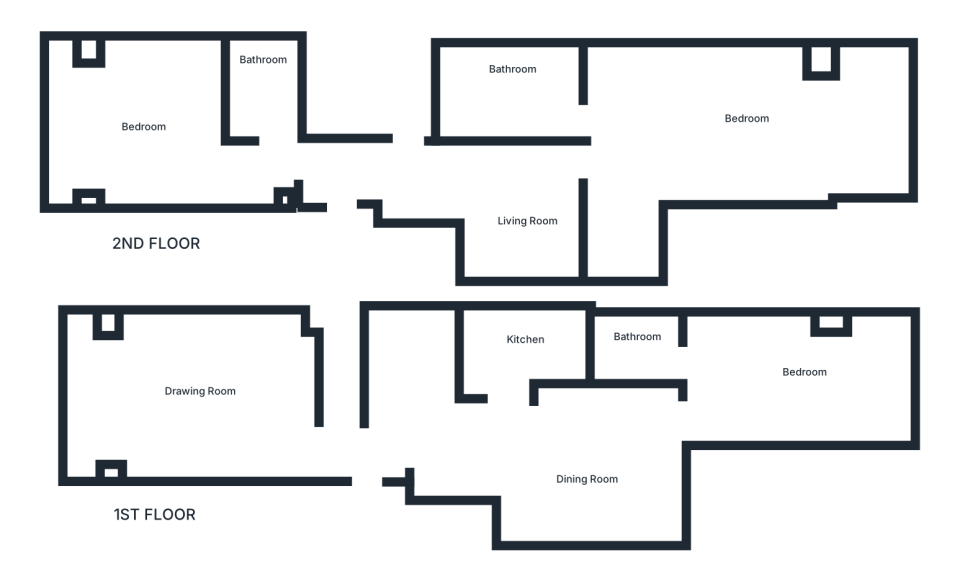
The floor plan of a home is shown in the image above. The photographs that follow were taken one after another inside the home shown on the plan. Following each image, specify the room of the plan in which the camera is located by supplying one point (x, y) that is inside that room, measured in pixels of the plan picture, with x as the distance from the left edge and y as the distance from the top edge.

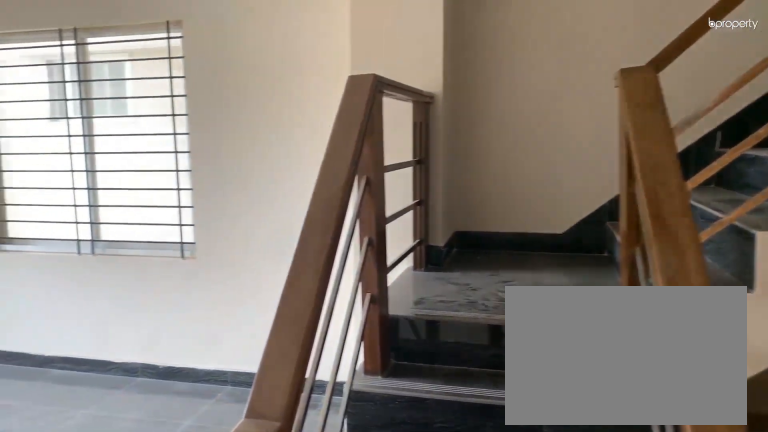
(336, 444)
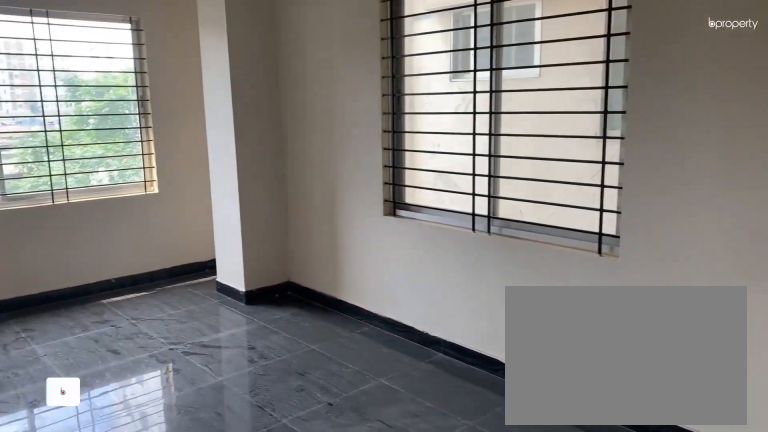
(174, 397)
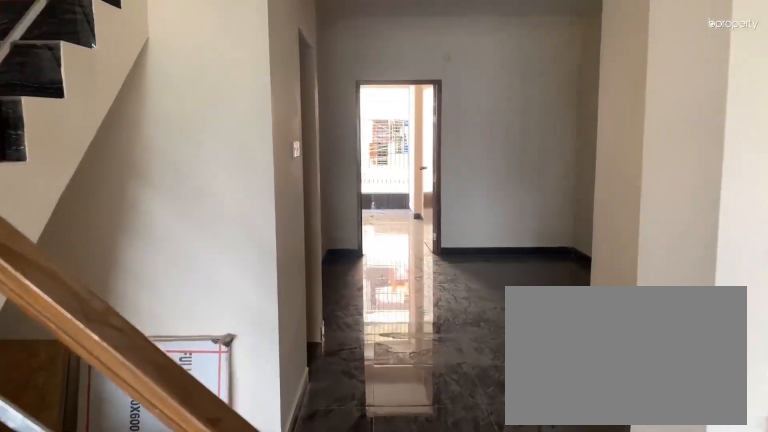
(360, 444)
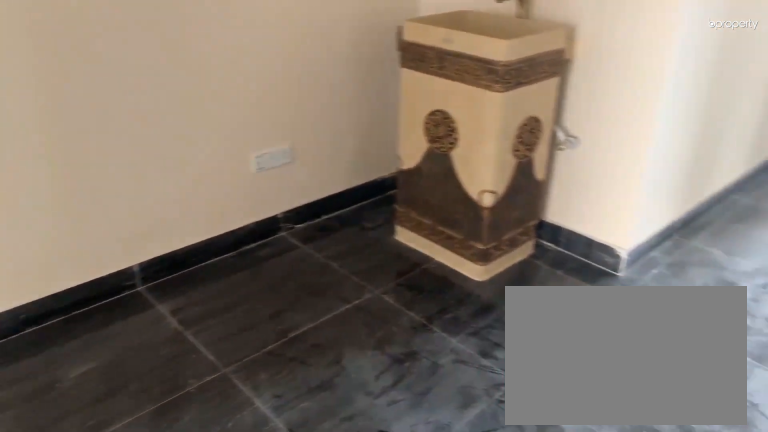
(577, 464)
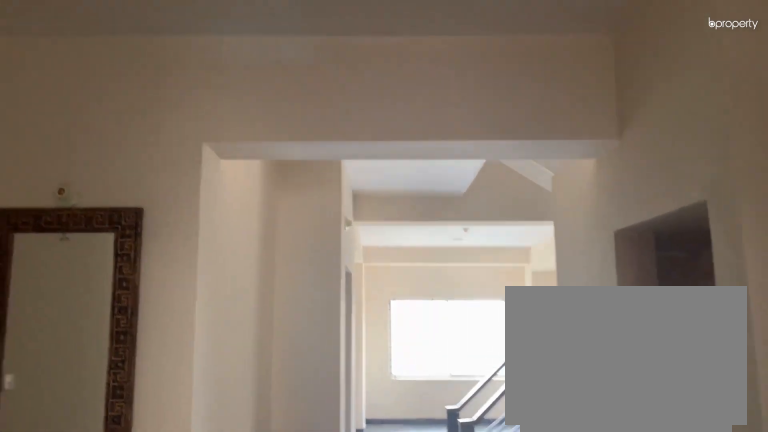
(577, 464)
